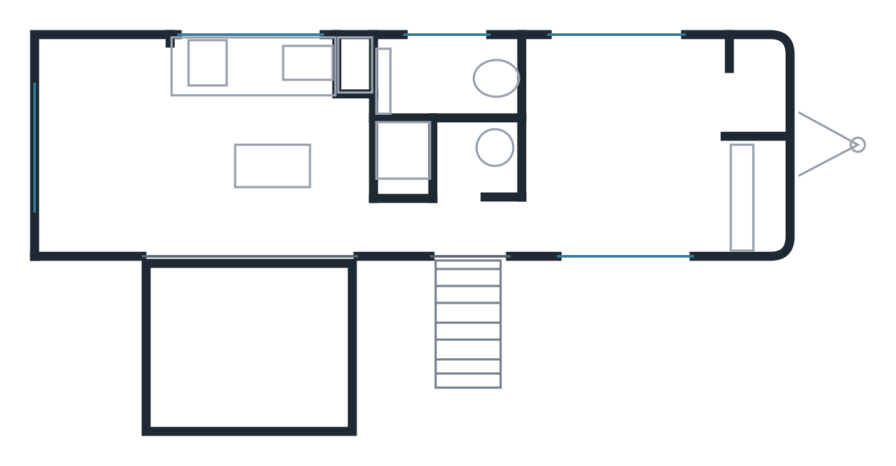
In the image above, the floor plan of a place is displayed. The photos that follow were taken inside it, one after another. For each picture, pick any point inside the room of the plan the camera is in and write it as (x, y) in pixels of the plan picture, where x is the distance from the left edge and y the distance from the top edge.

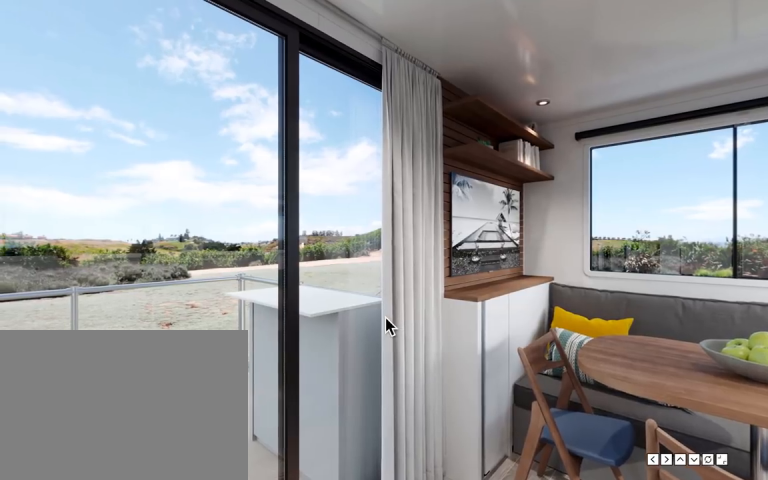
(271, 154)
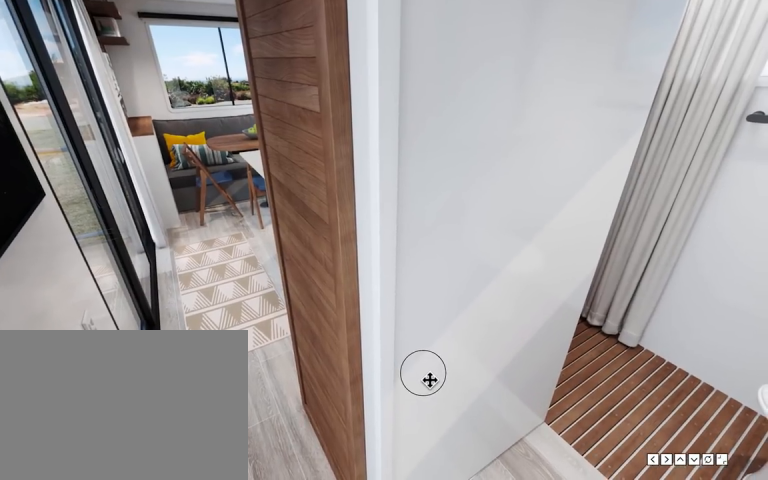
(450, 228)
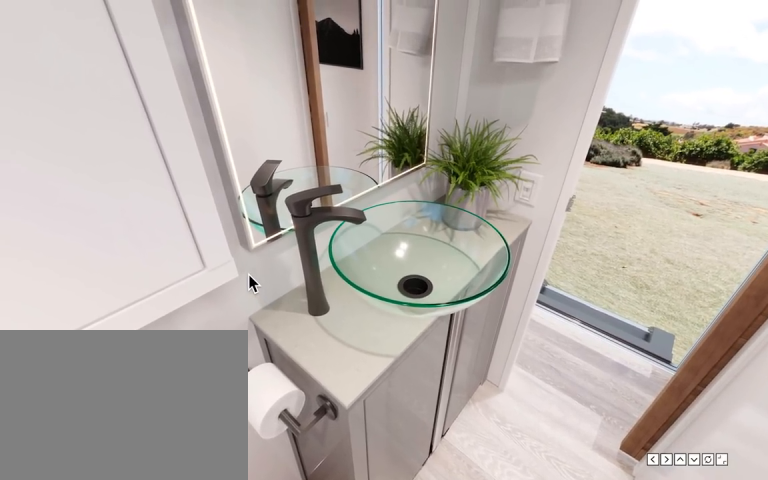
(455, 127)
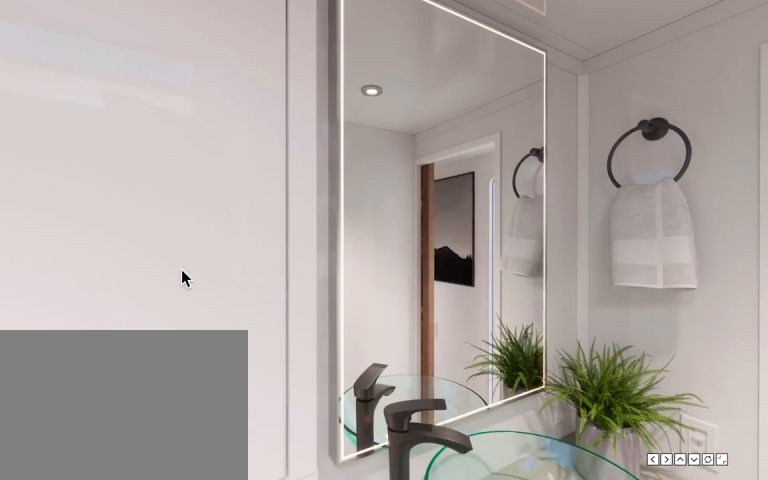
(450, 155)
